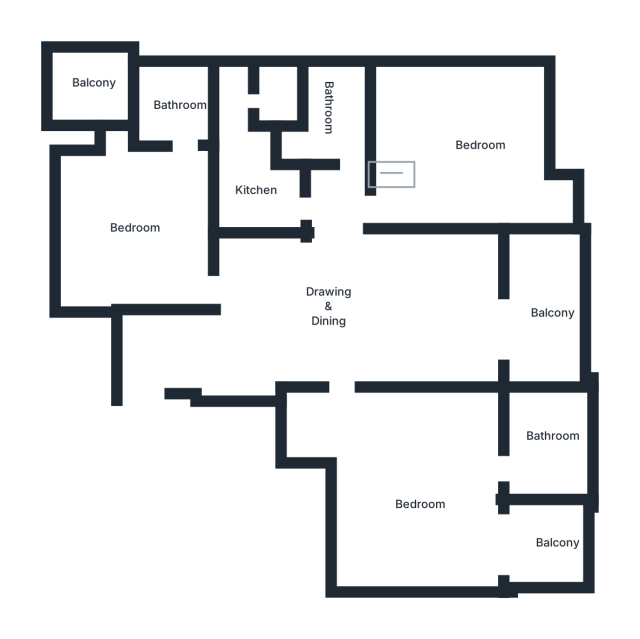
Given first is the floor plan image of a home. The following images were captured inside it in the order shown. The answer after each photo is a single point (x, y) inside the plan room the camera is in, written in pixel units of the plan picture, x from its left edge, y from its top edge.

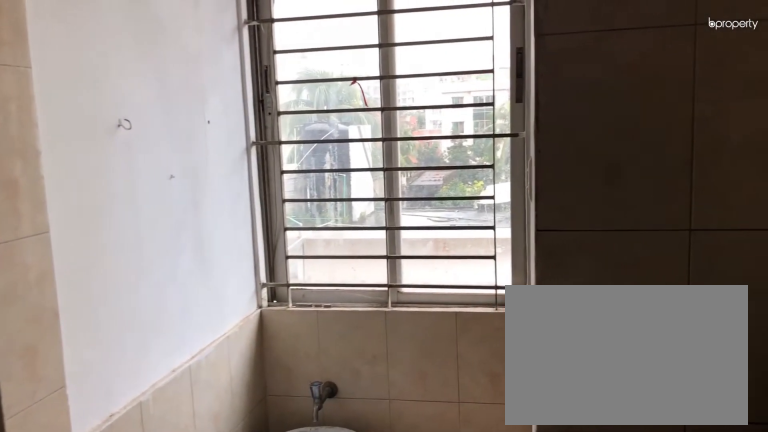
(258, 186)
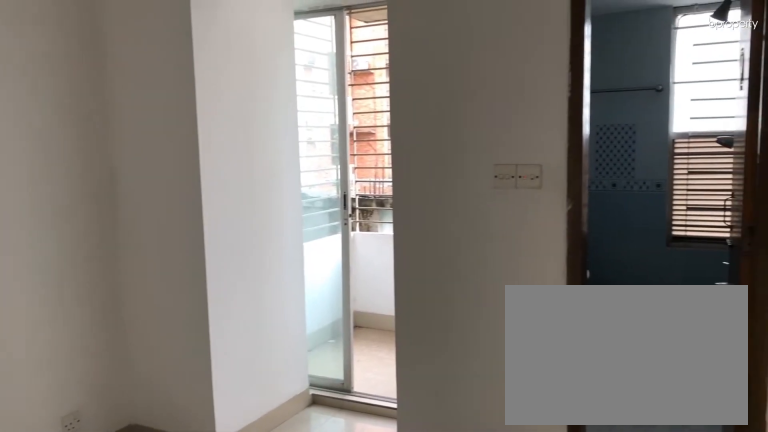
(140, 224)
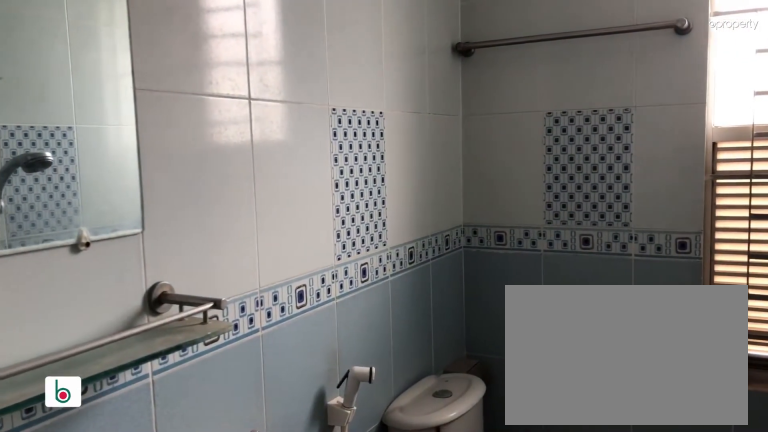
(179, 104)
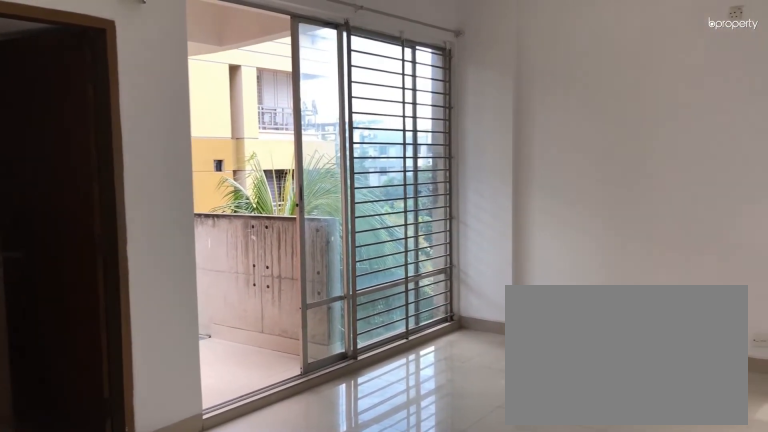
(422, 501)
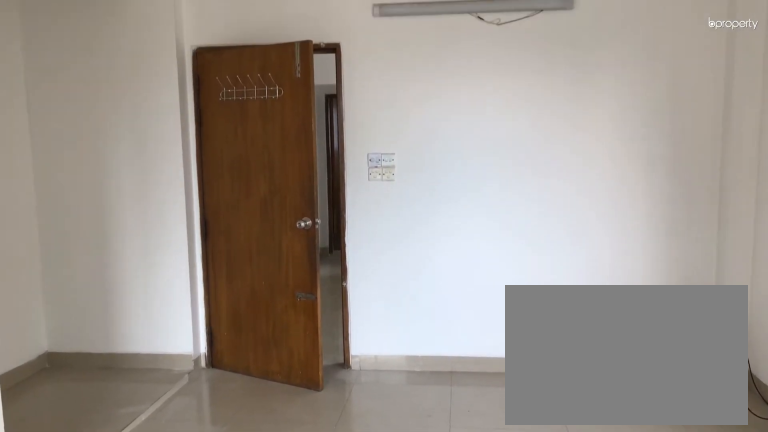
(422, 501)
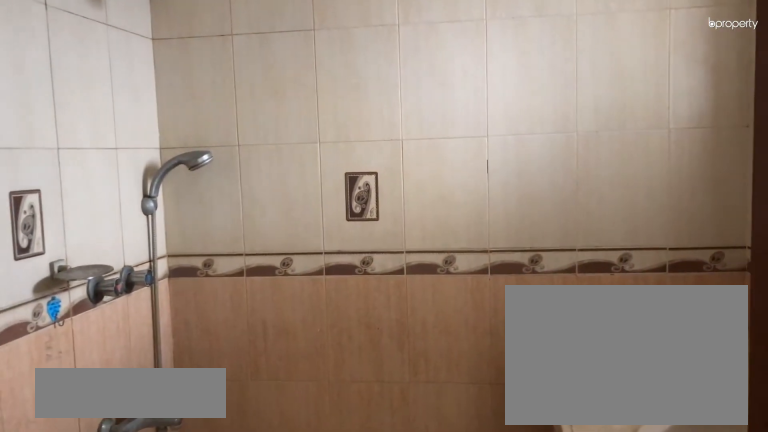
(552, 437)
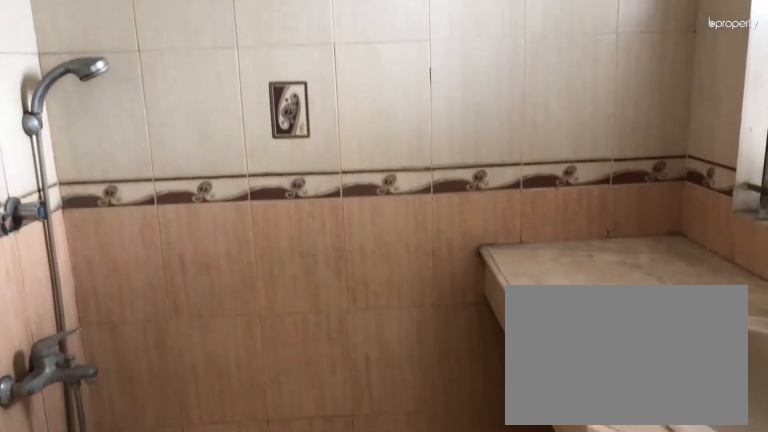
(552, 437)
